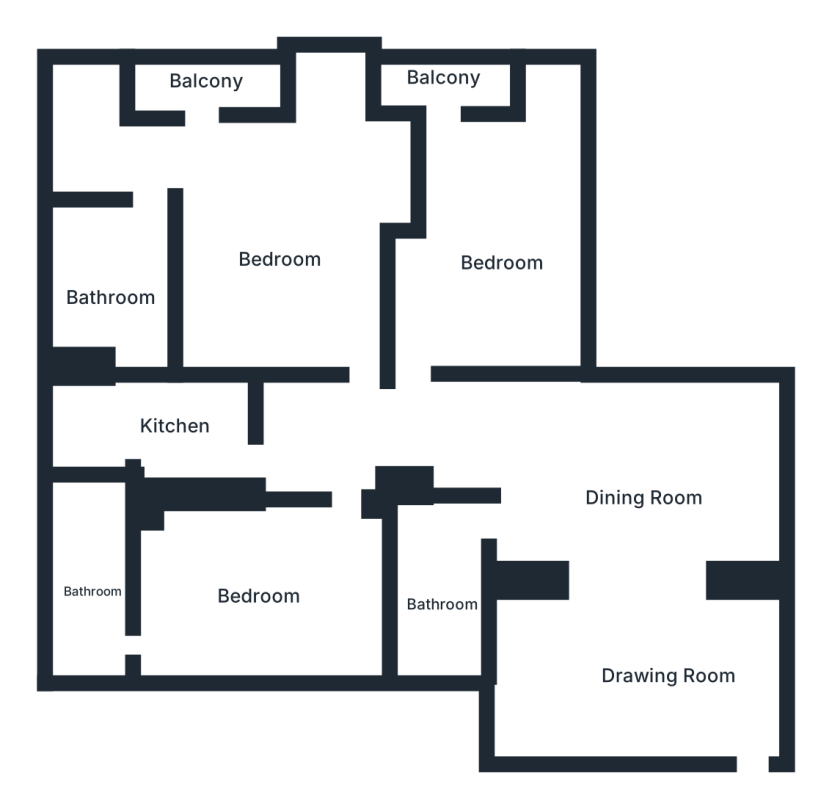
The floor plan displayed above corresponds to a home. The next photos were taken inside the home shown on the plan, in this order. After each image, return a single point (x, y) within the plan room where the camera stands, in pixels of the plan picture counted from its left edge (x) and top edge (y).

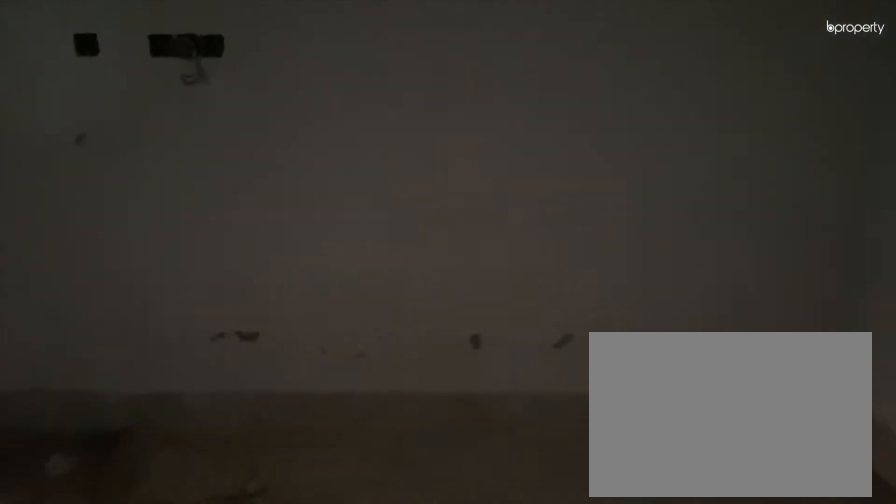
(648, 498)
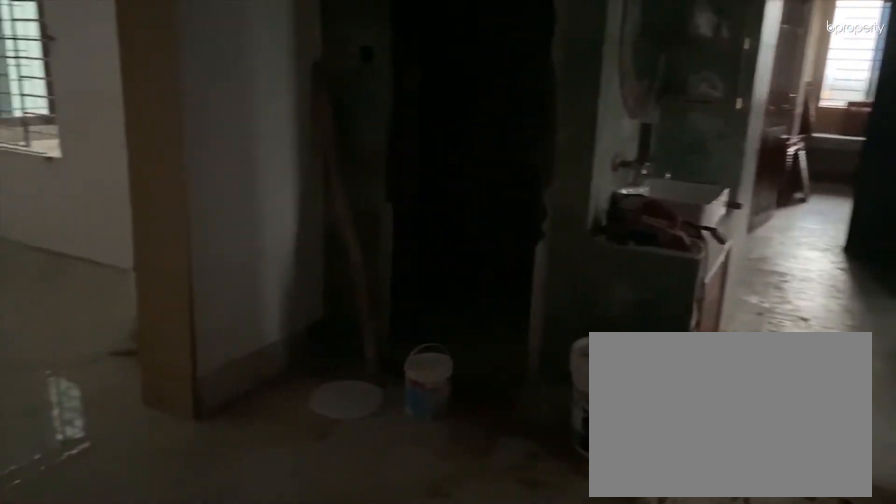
(648, 498)
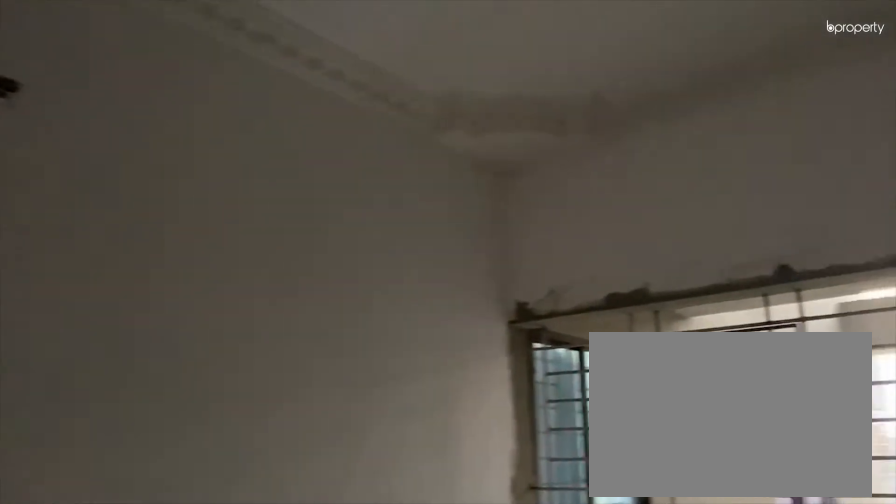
(649, 657)
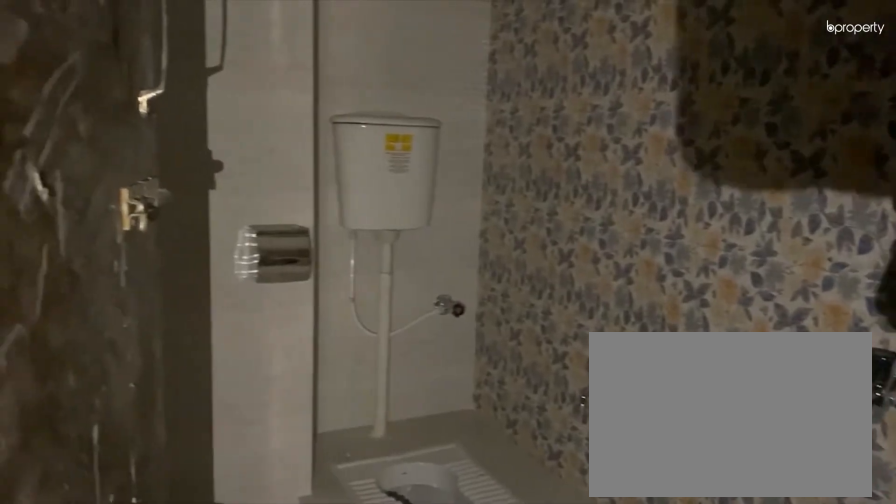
(445, 599)
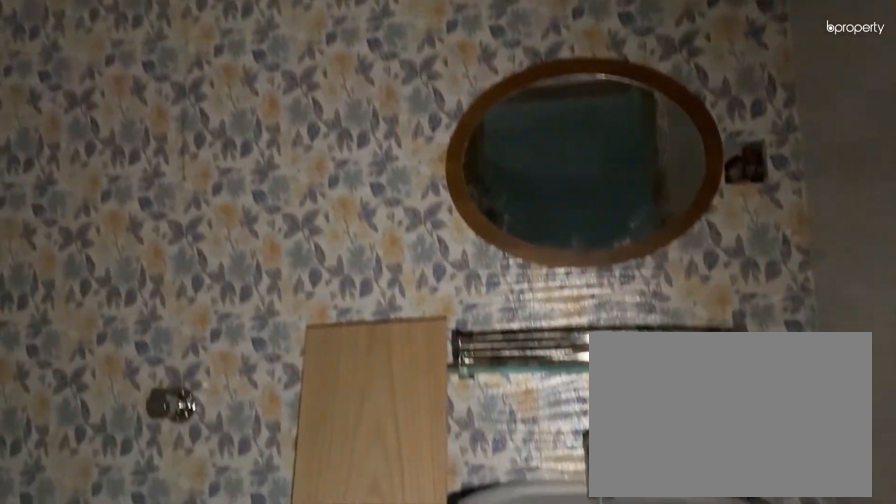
(445, 599)
